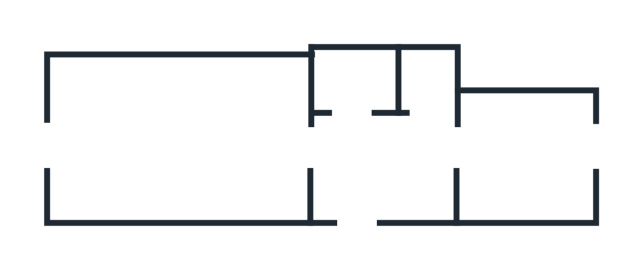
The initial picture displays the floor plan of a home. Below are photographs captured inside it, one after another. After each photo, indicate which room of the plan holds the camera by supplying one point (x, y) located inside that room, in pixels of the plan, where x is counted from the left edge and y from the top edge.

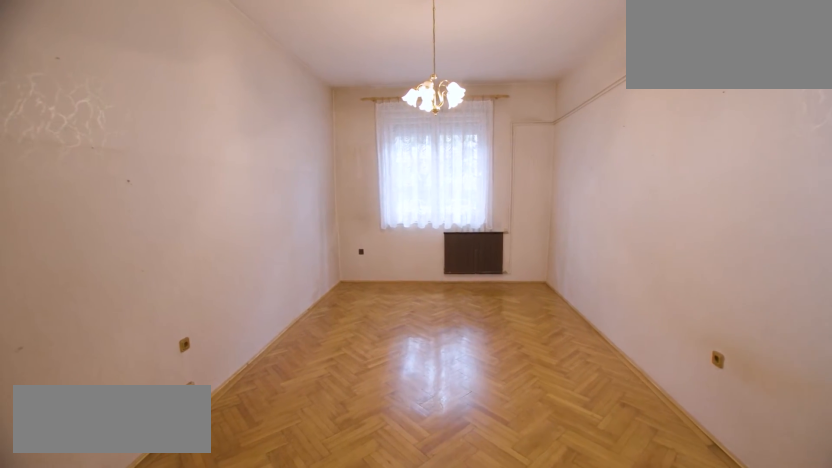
(184, 144)
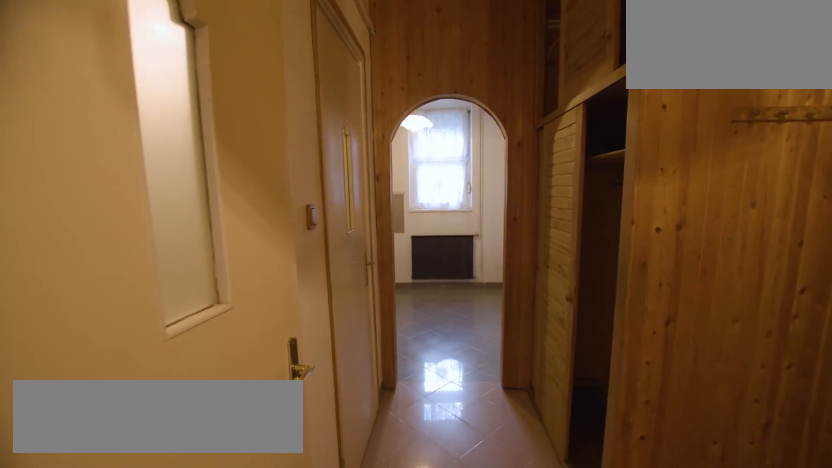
(388, 166)
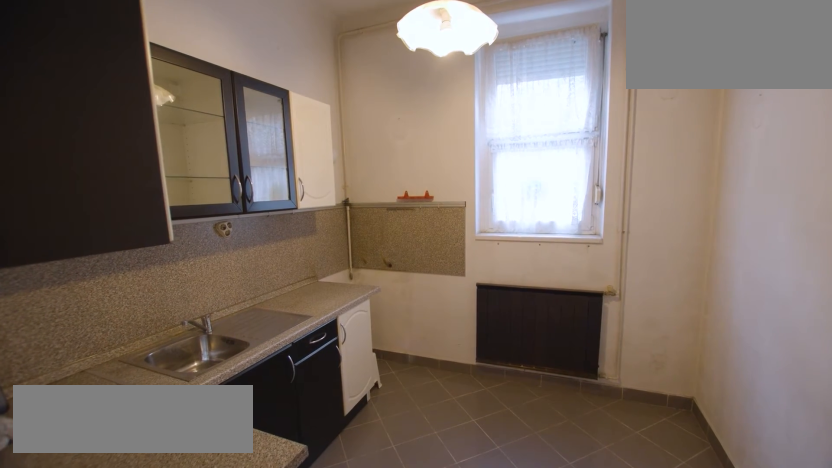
(530, 156)
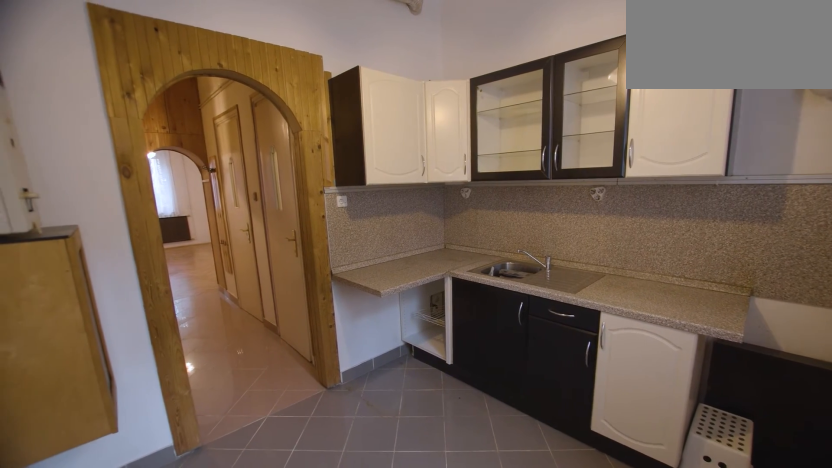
(530, 156)
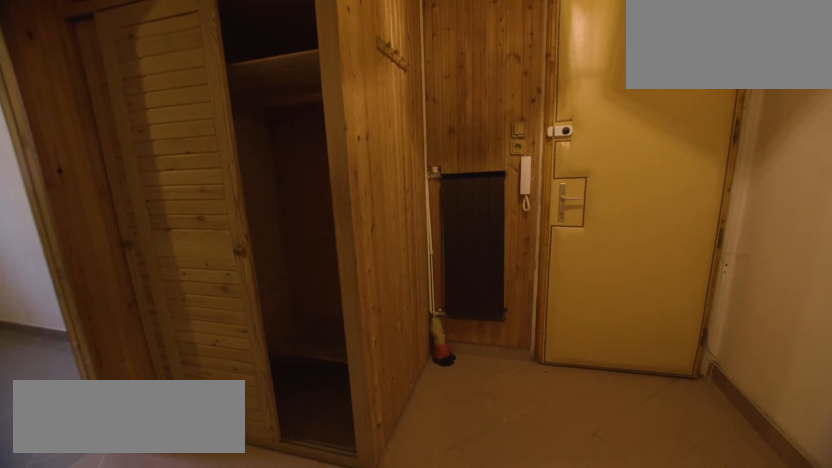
(387, 166)
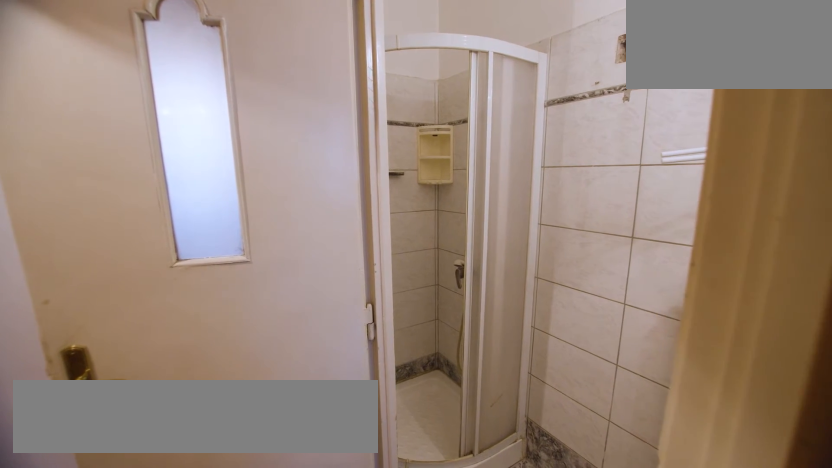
(360, 84)
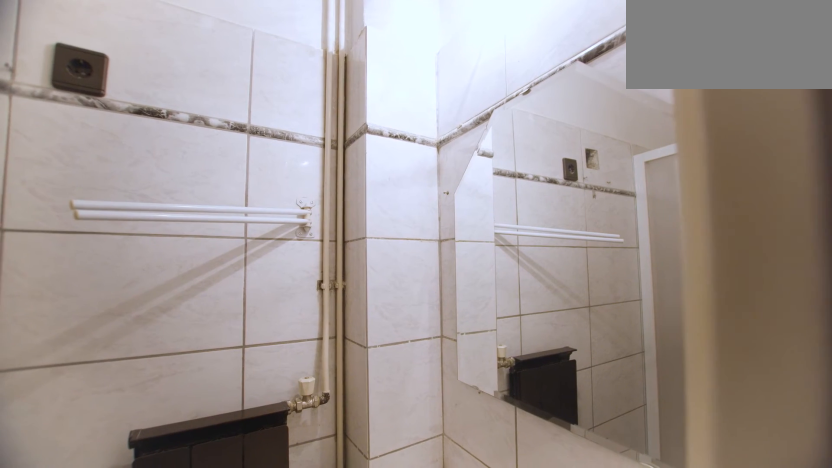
(360, 84)
